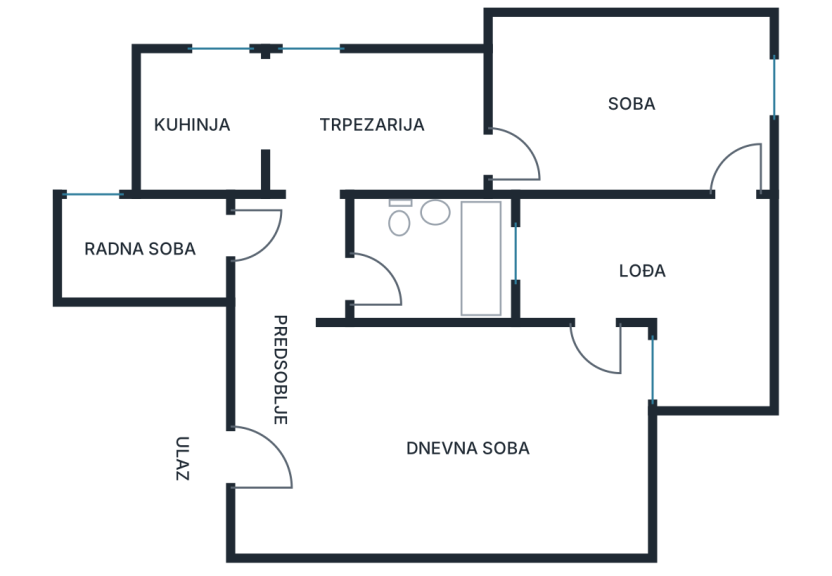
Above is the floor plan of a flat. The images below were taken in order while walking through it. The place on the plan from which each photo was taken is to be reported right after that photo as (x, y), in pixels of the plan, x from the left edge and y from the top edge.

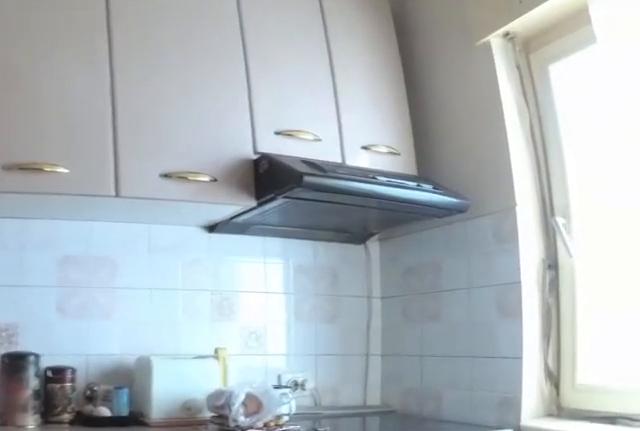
(246, 141)
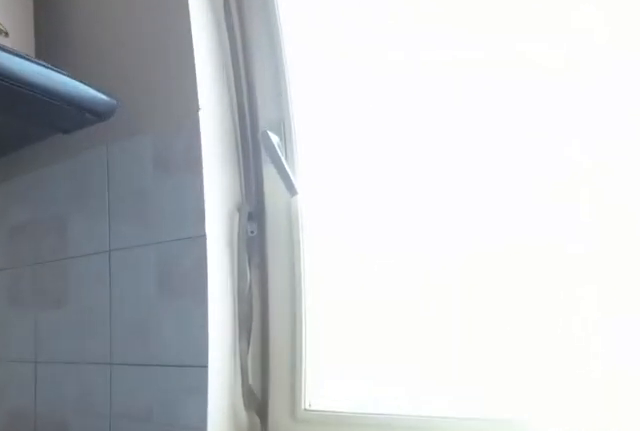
(238, 126)
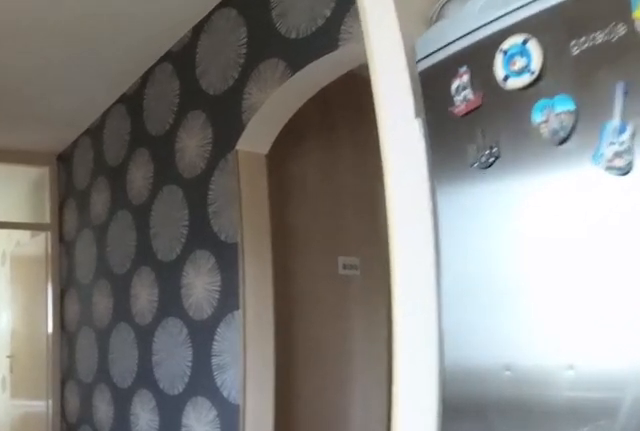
(224, 108)
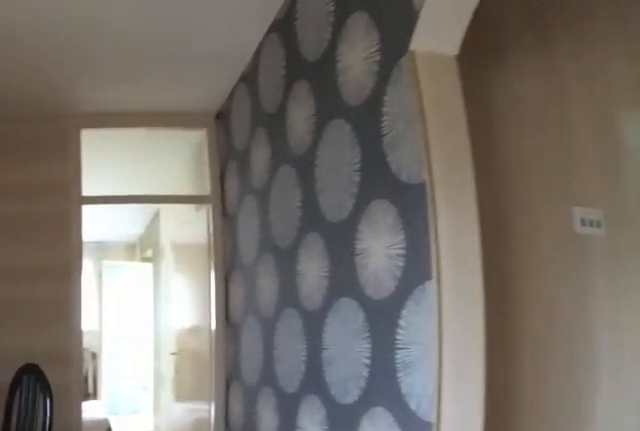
(272, 113)
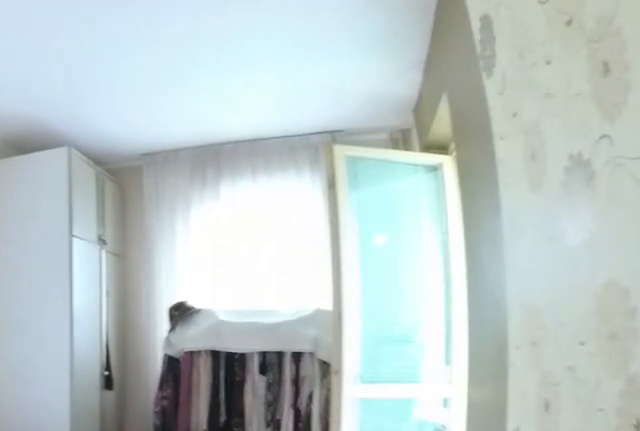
(470, 148)
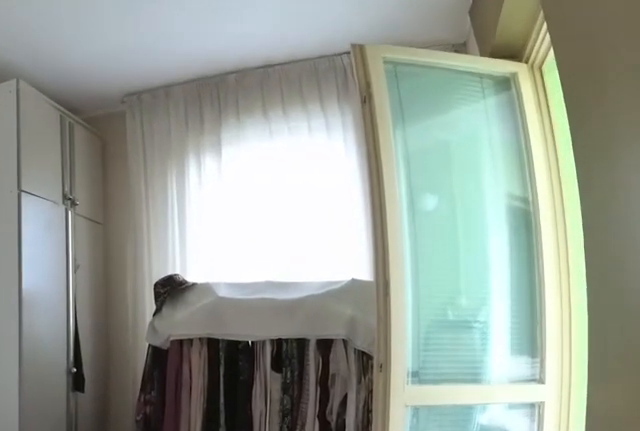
(597, 145)
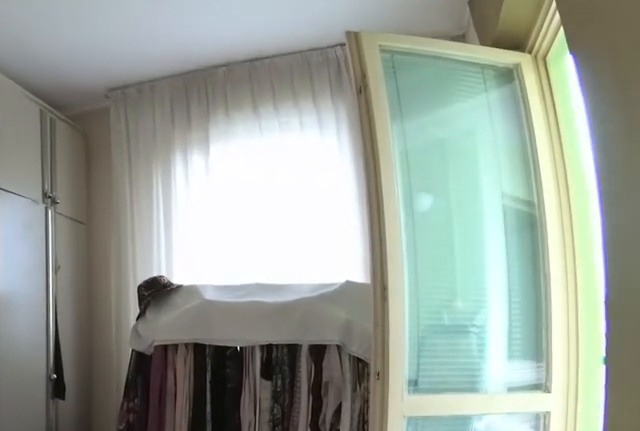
(612, 146)
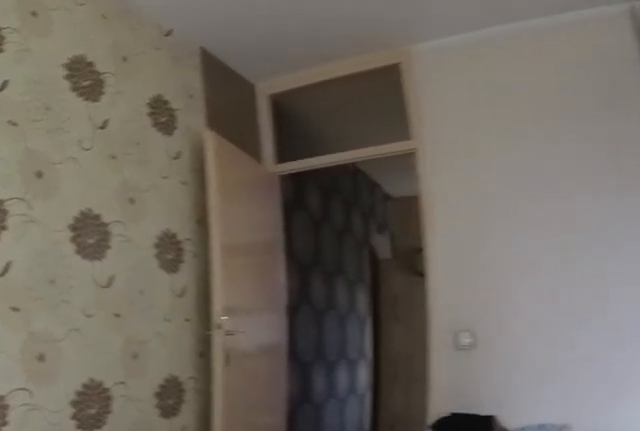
(733, 82)
